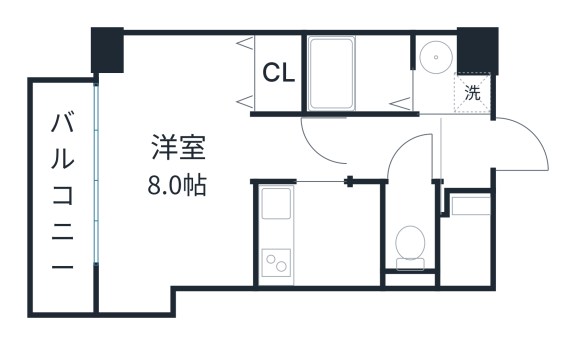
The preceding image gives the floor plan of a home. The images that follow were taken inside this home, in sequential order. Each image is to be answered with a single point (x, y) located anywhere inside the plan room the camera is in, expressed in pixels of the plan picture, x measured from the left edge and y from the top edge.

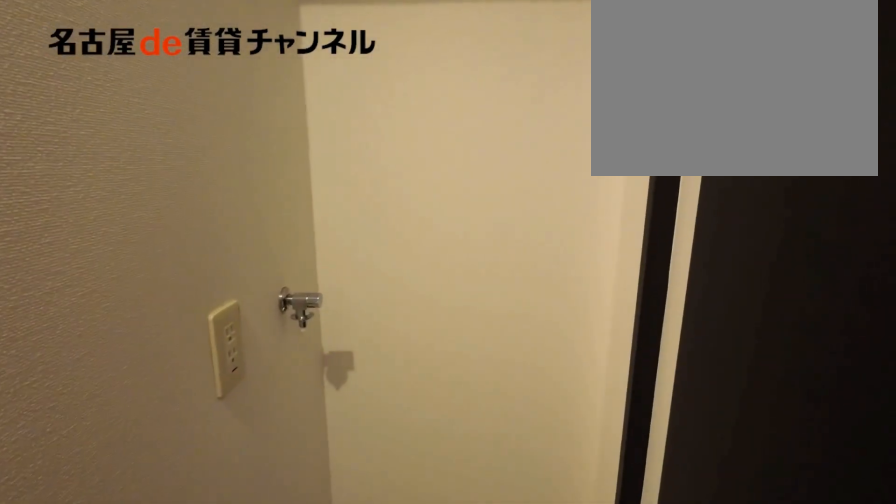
(448, 78)
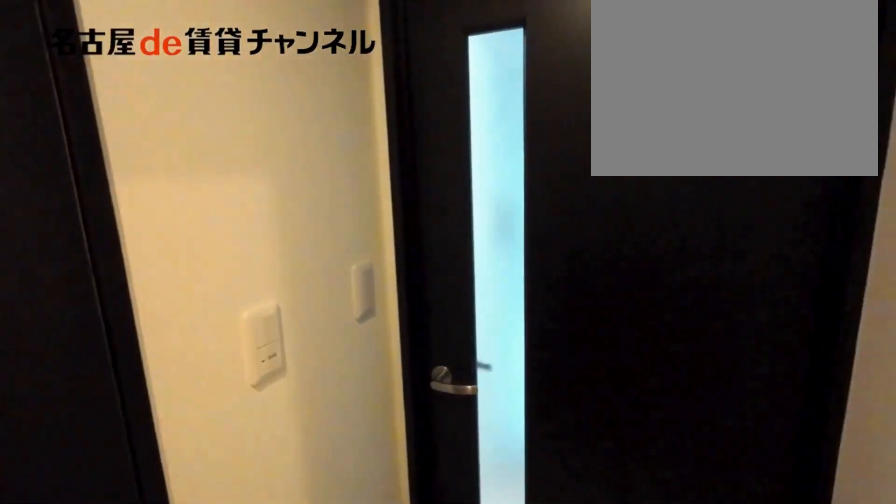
(396, 148)
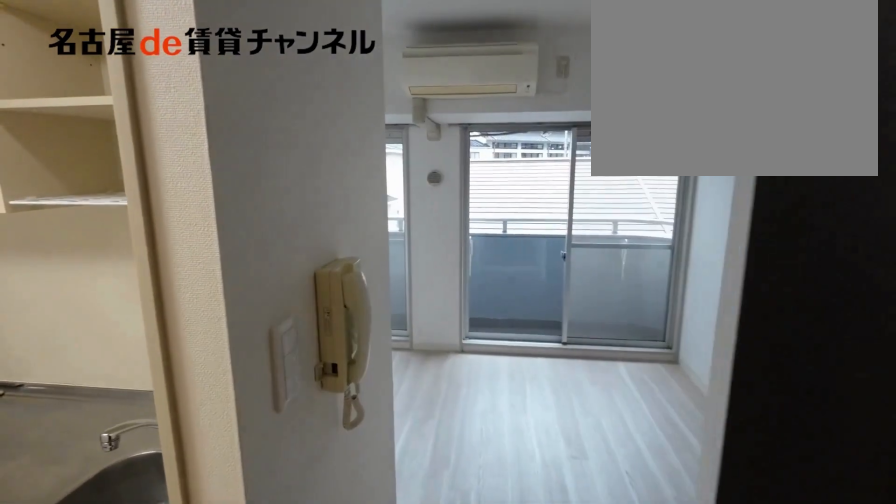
(318, 234)
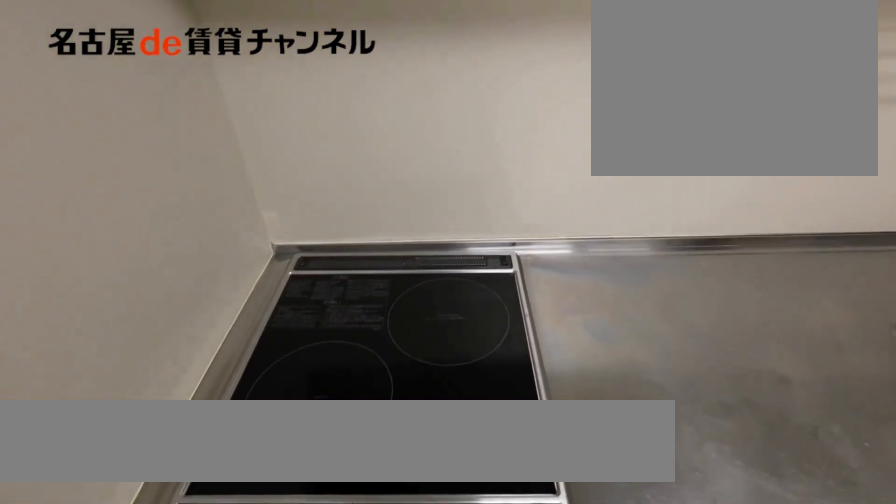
(318, 234)
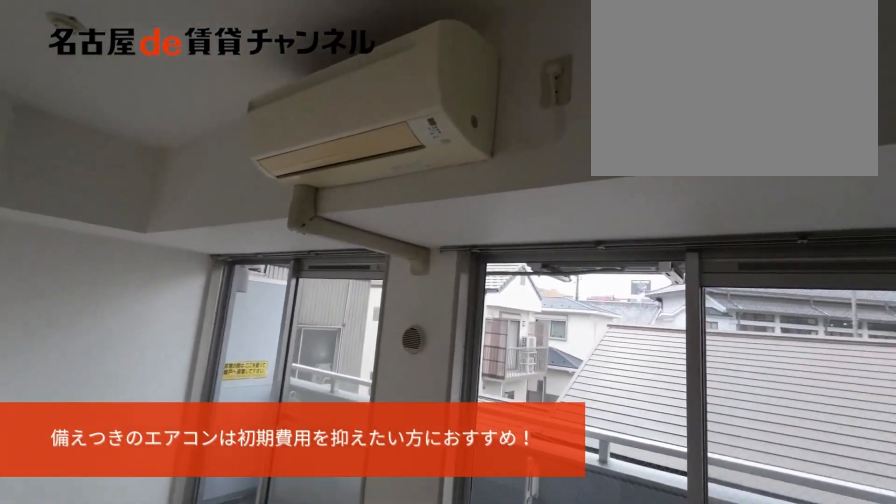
(190, 166)
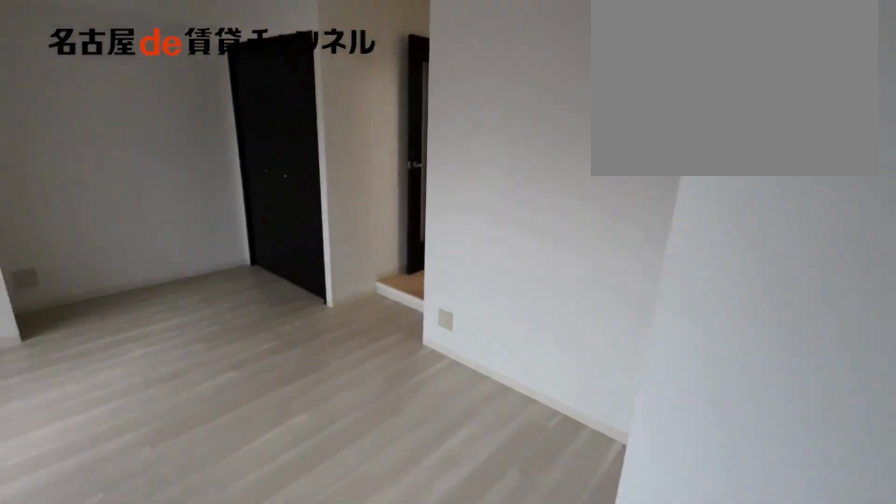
(190, 166)
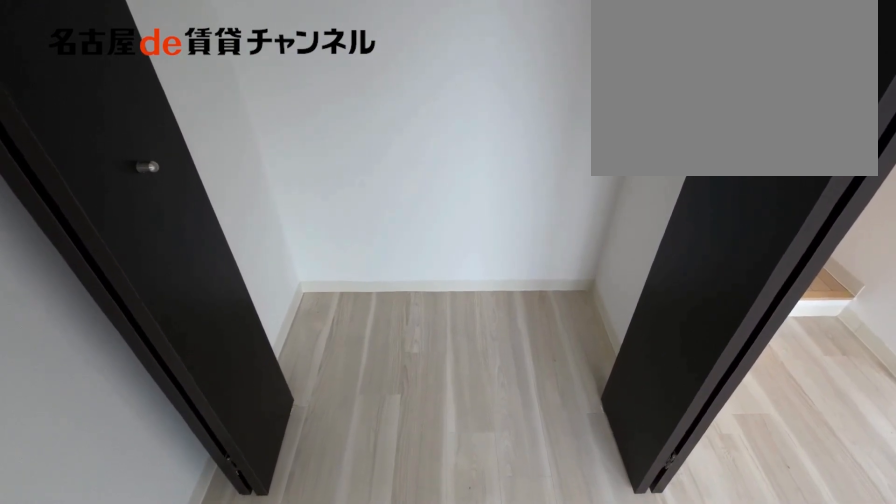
(278, 73)
